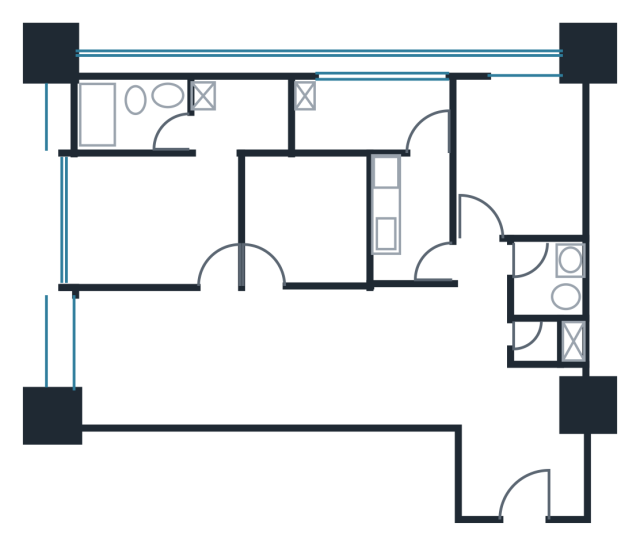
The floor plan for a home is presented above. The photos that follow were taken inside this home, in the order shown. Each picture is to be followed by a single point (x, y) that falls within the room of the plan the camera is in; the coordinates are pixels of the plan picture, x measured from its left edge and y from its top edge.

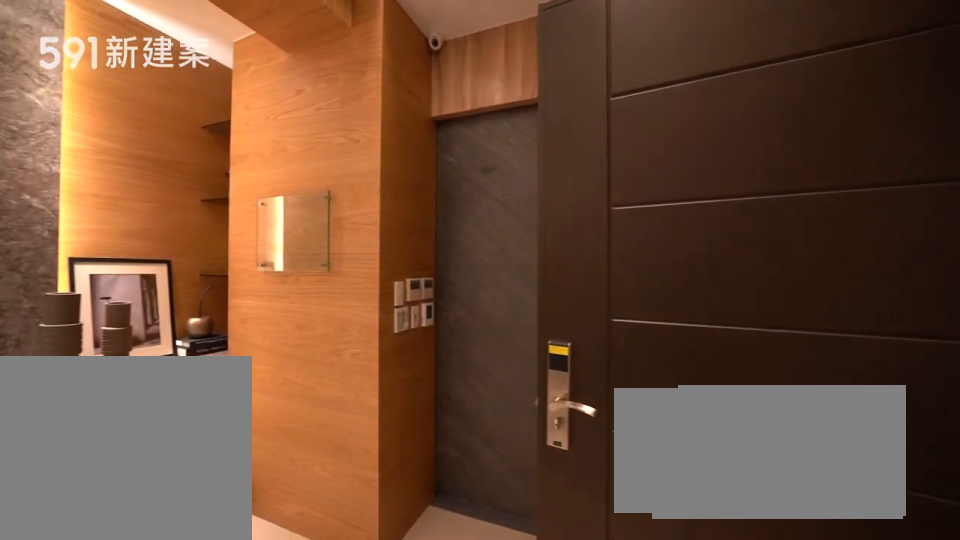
(524, 474)
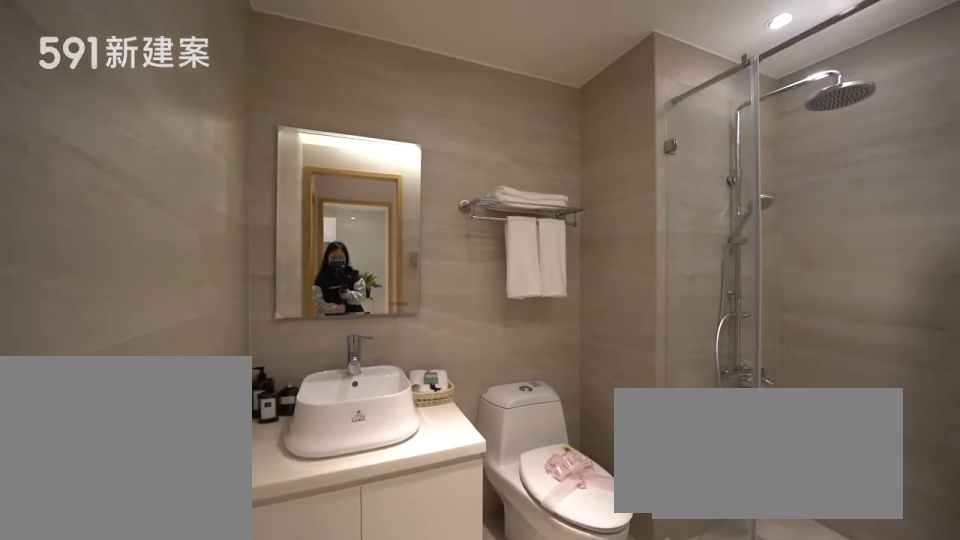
(551, 305)
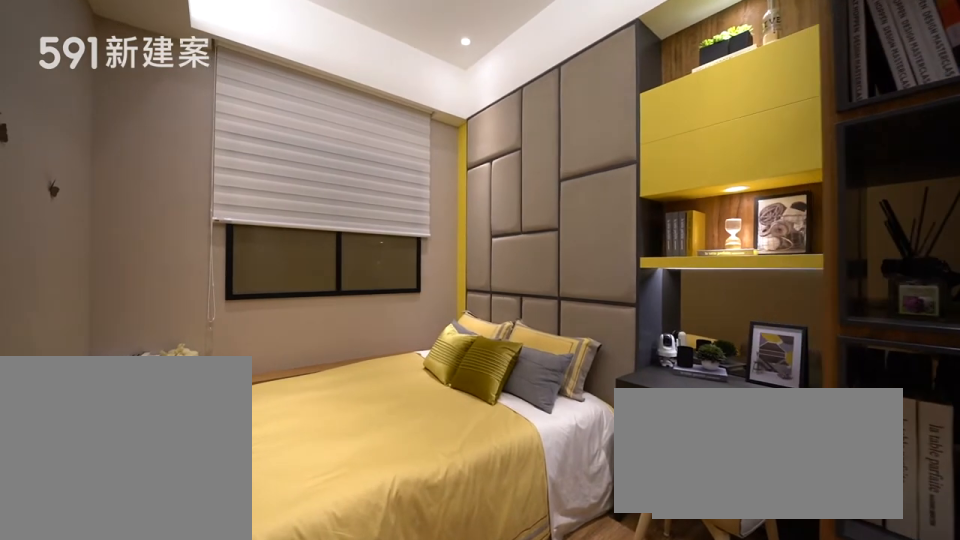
(520, 157)
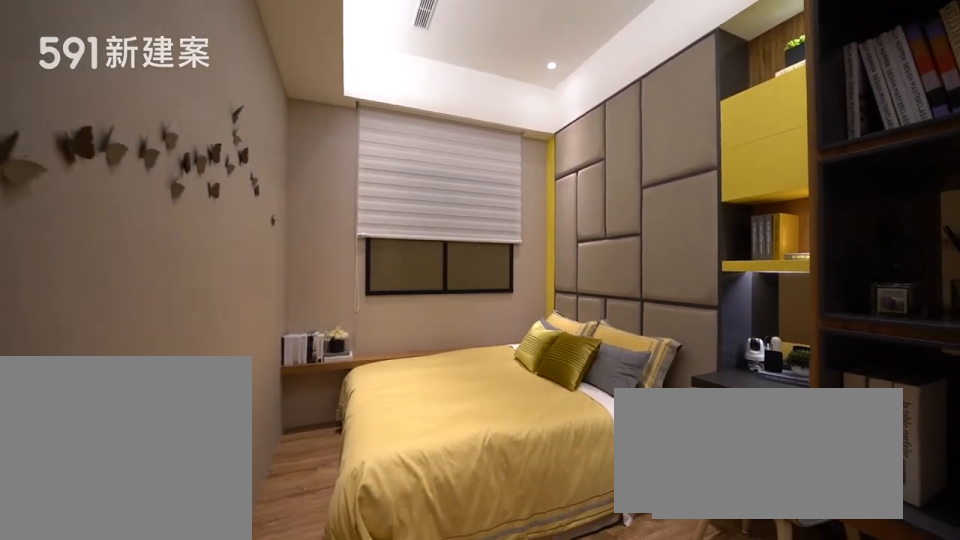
(520, 157)
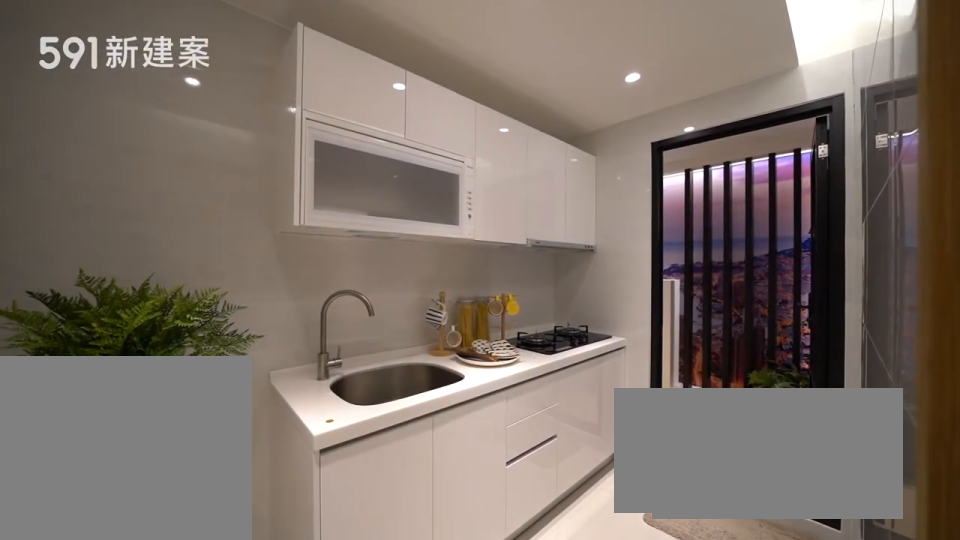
(411, 216)
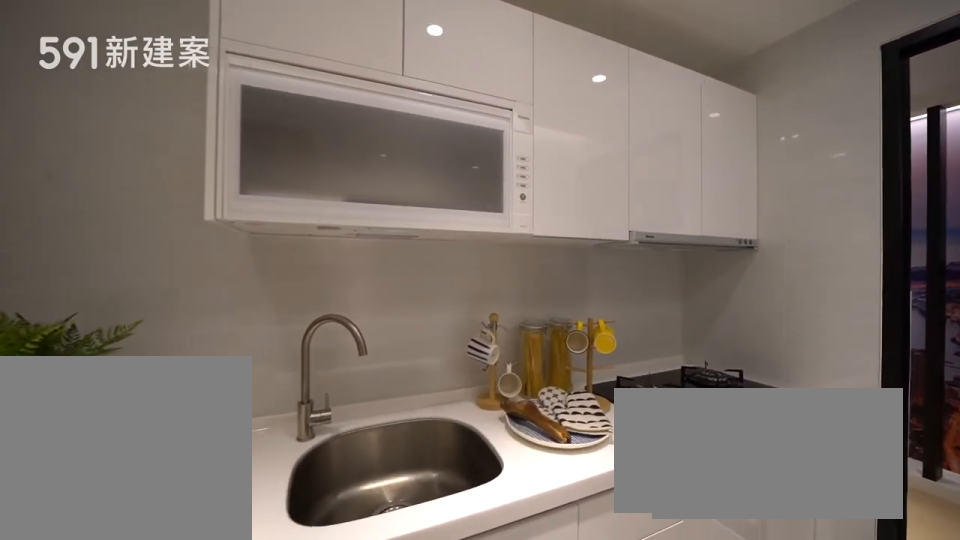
(411, 216)
